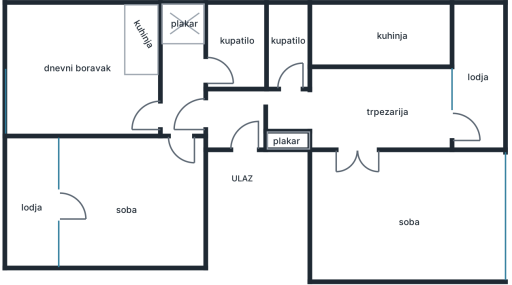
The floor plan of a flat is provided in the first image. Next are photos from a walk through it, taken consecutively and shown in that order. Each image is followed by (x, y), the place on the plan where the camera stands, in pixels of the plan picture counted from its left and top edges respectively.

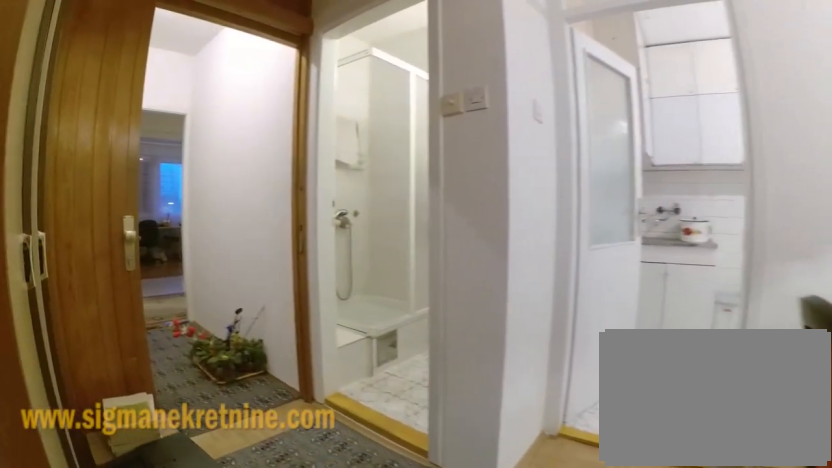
(346, 144)
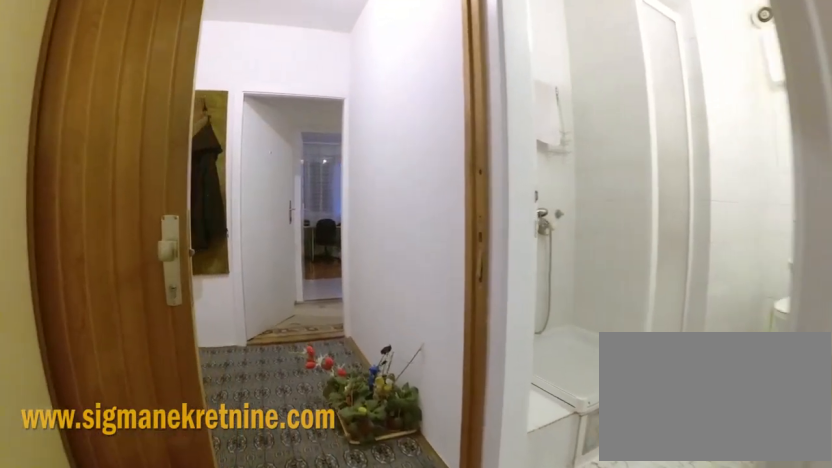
(332, 120)
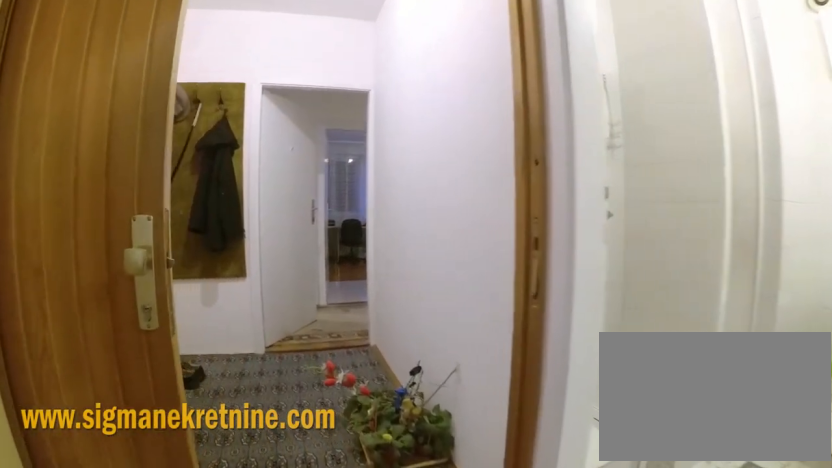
(320, 117)
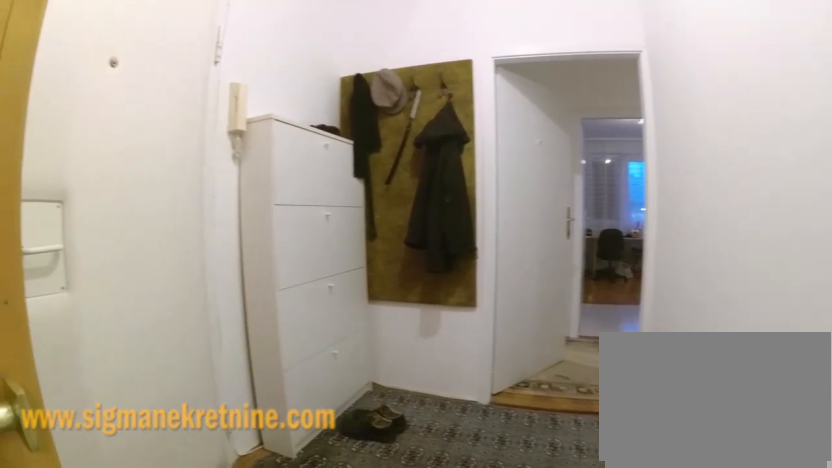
(280, 119)
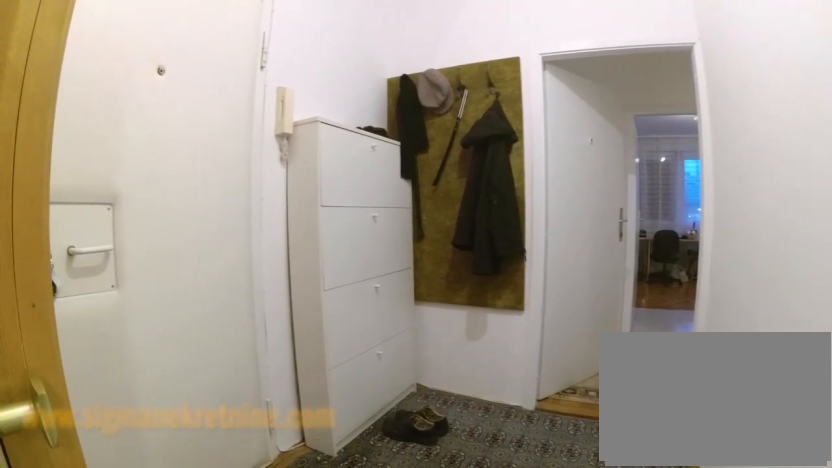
(278, 118)
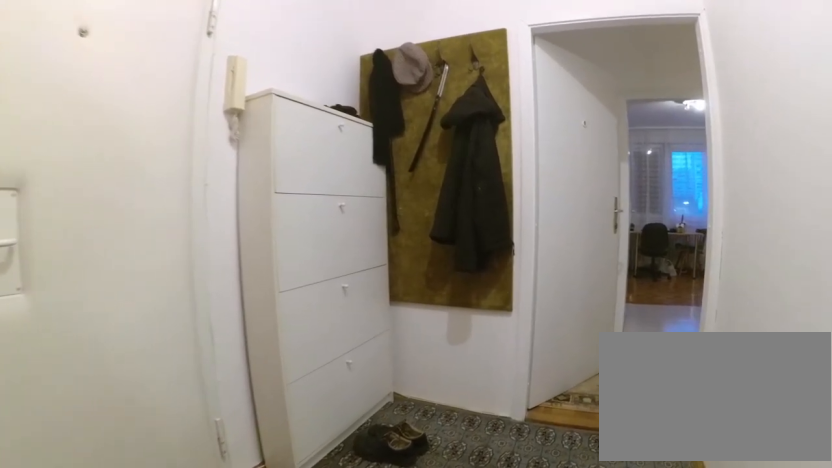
(267, 119)
